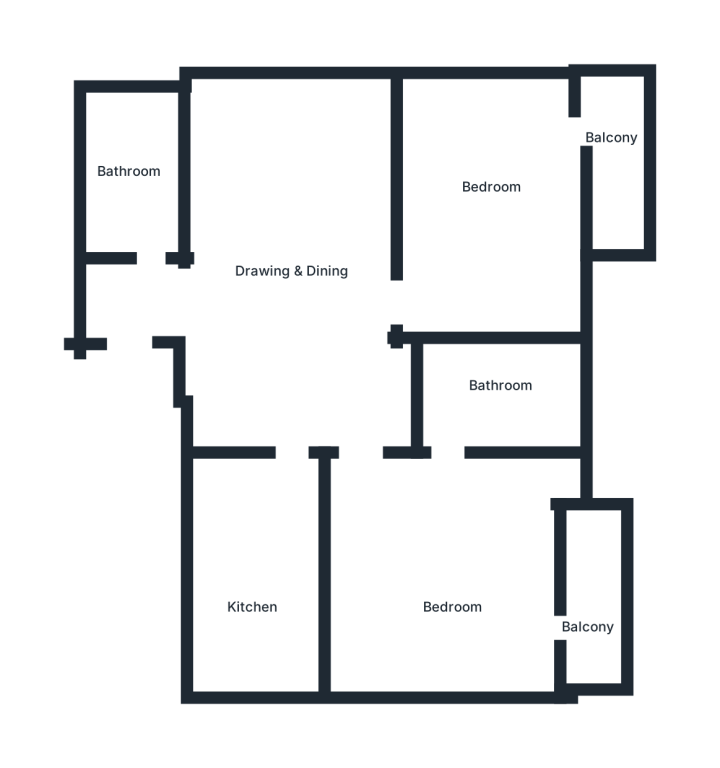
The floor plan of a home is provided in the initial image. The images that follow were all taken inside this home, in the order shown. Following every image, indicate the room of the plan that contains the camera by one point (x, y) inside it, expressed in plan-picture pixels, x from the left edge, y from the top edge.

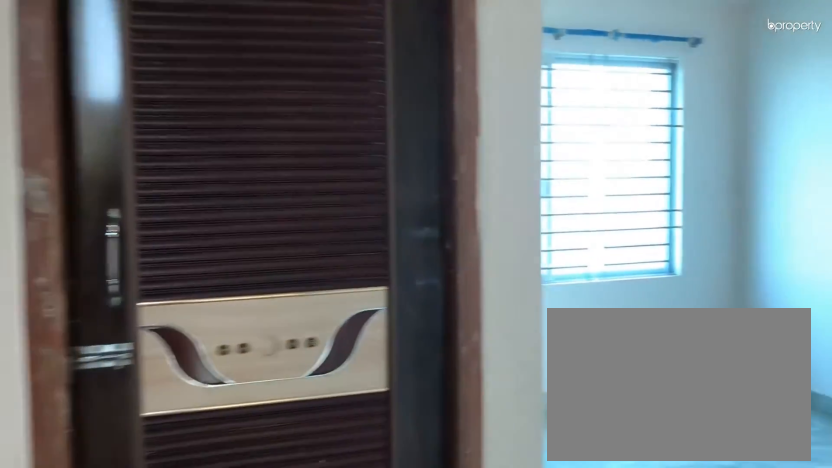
(282, 308)
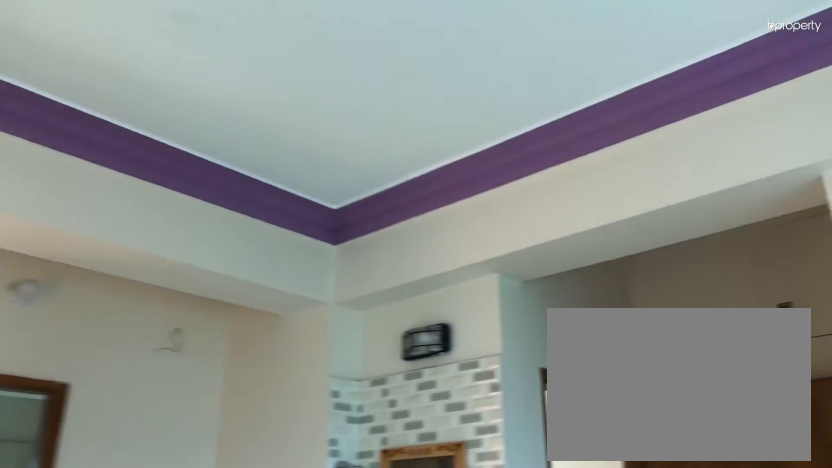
(273, 309)
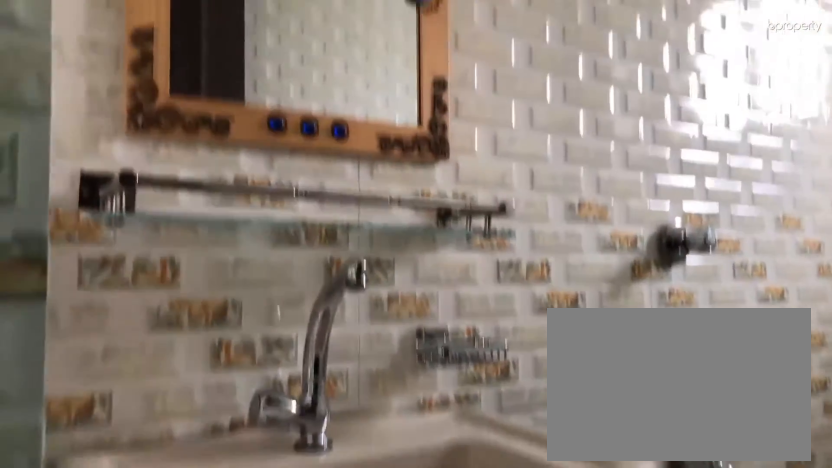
(138, 177)
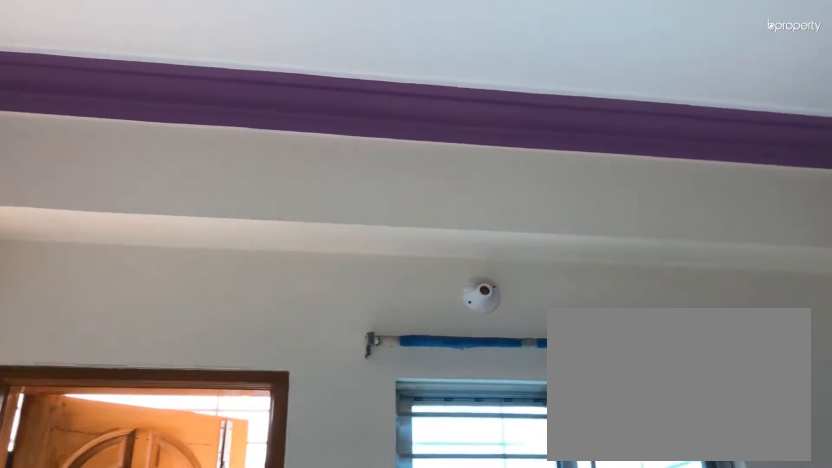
(495, 194)
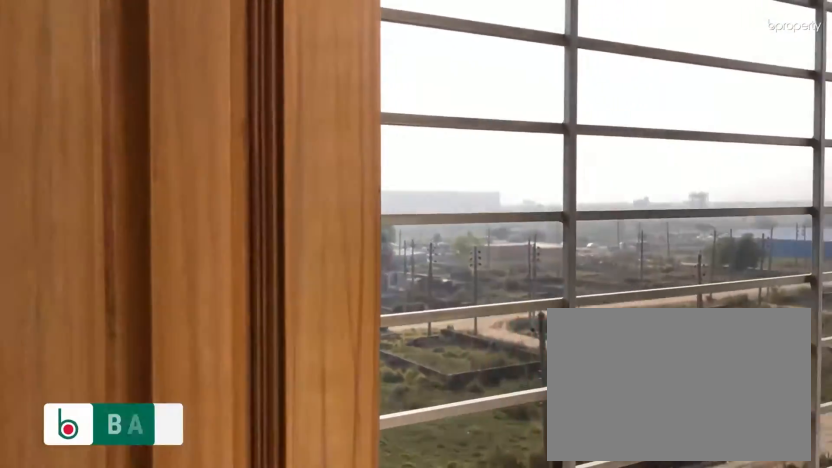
(618, 153)
